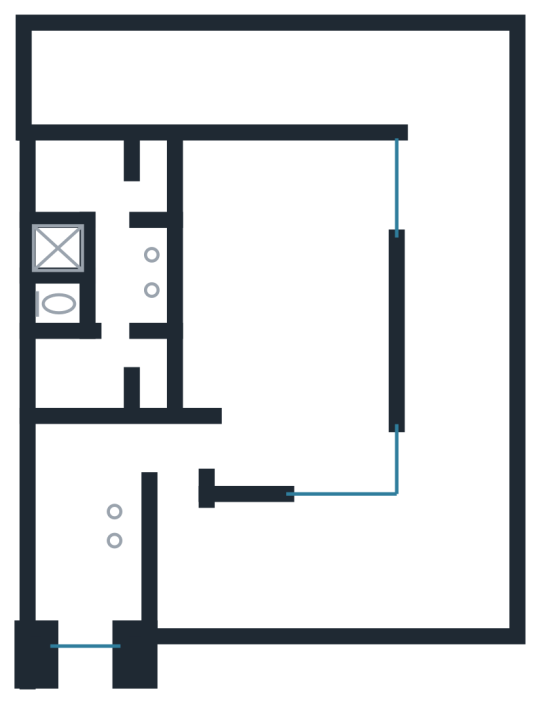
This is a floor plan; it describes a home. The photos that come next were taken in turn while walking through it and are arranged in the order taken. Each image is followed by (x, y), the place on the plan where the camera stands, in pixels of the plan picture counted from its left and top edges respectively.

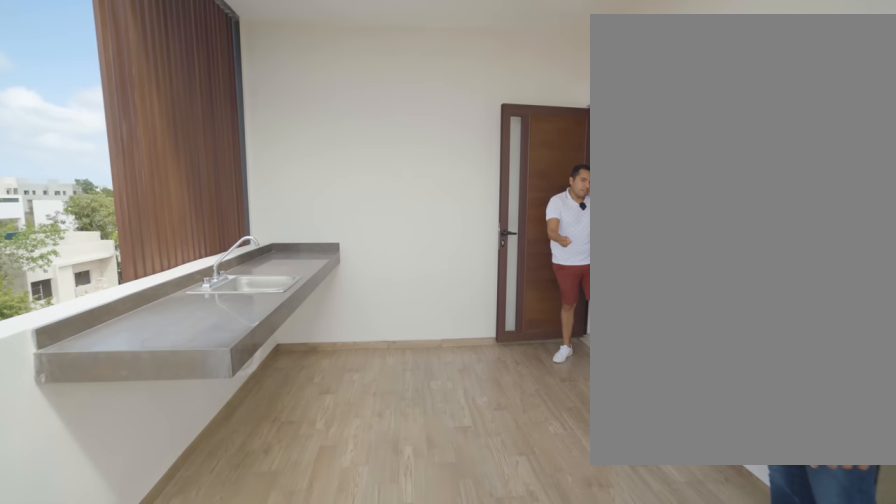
(239, 532)
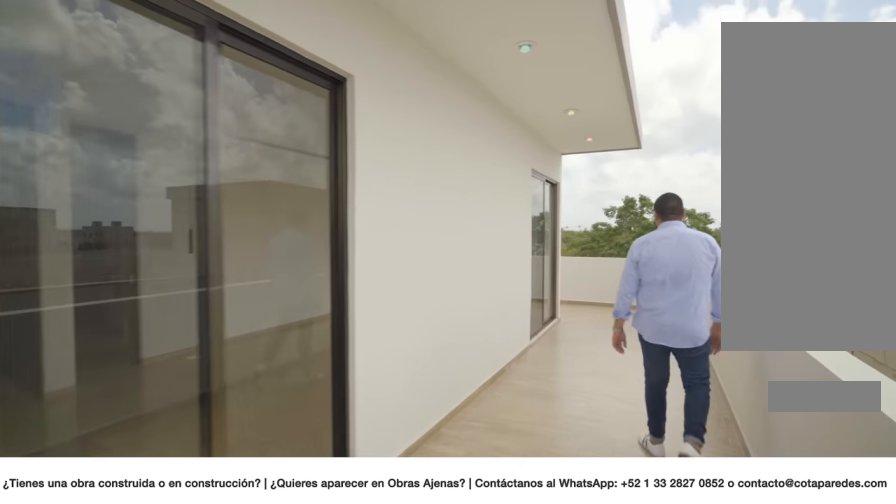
(433, 544)
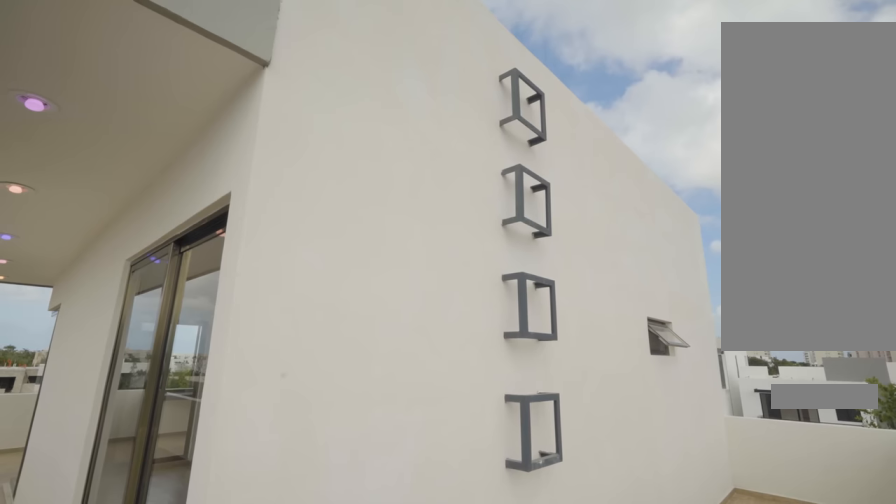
(417, 79)
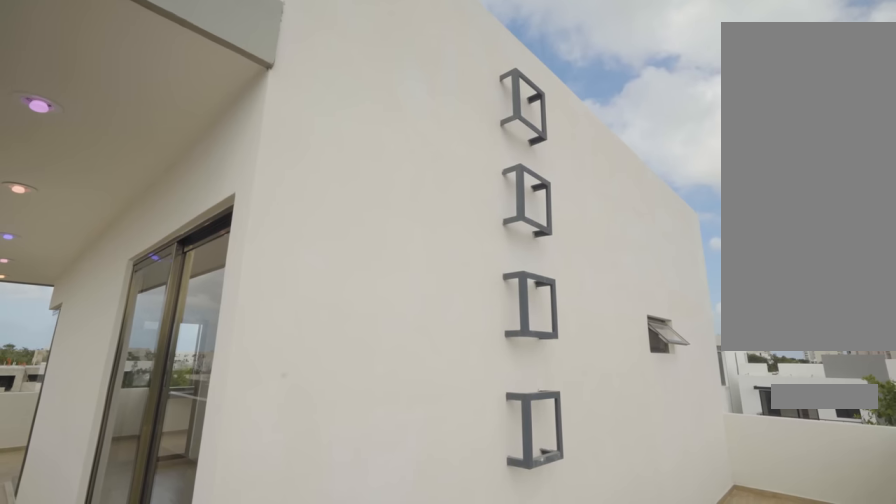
(417, 79)
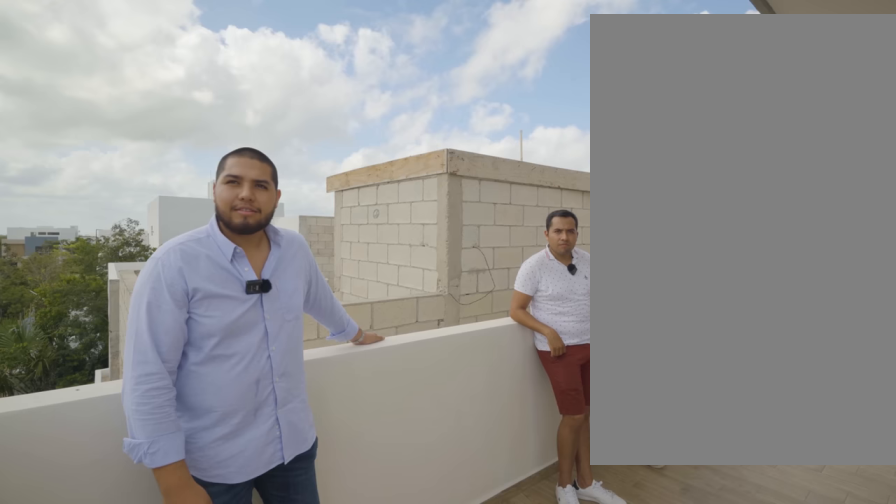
(417, 79)
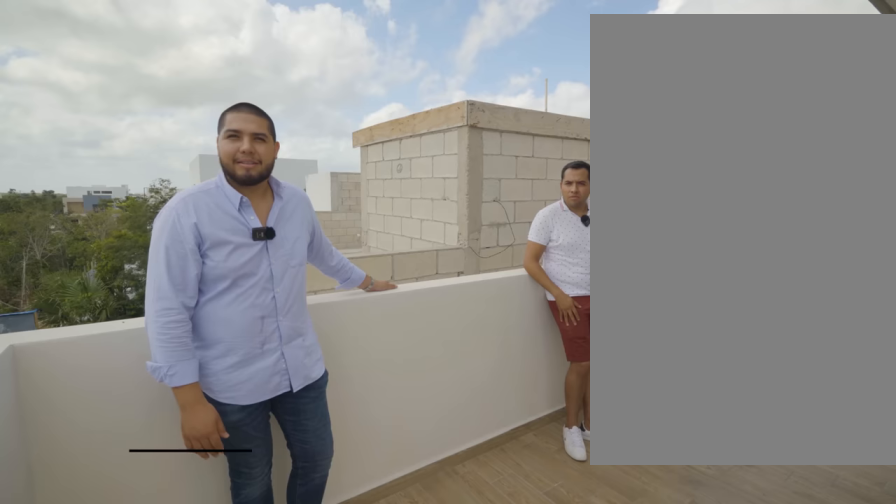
(419, 79)
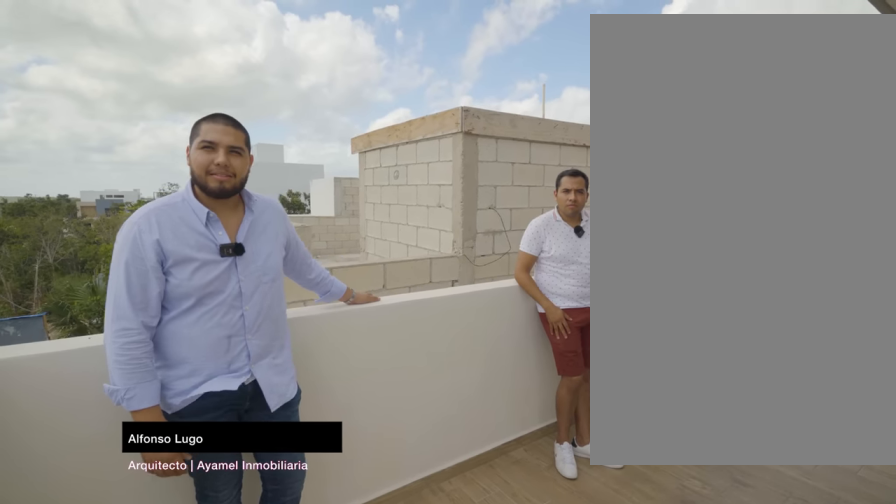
(419, 78)
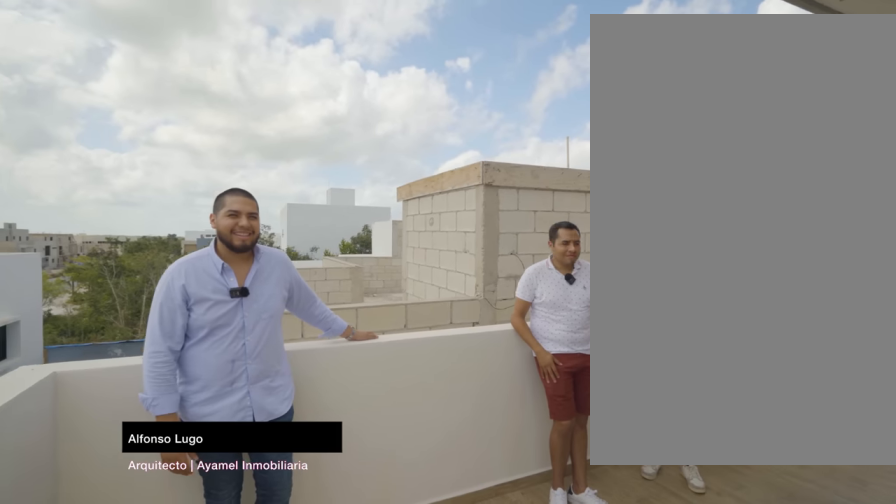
(418, 79)
